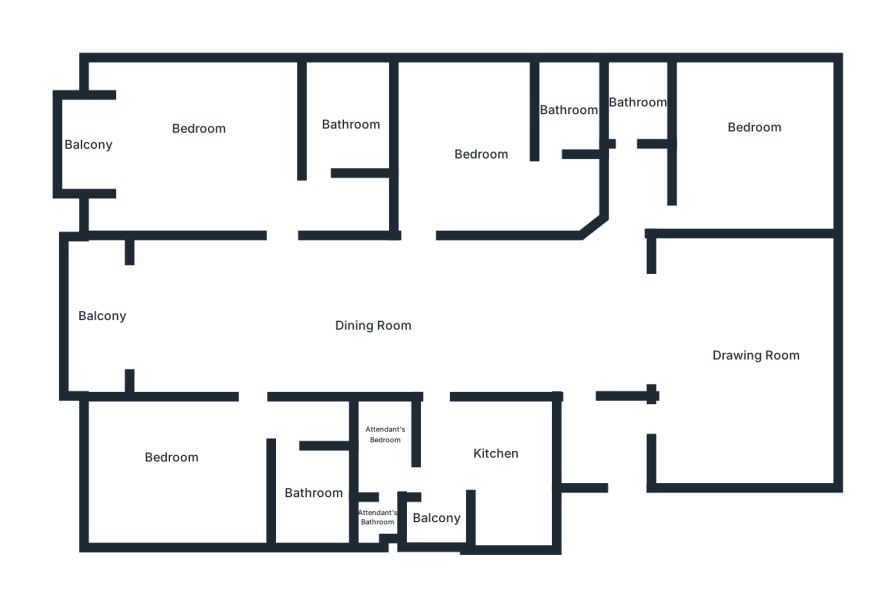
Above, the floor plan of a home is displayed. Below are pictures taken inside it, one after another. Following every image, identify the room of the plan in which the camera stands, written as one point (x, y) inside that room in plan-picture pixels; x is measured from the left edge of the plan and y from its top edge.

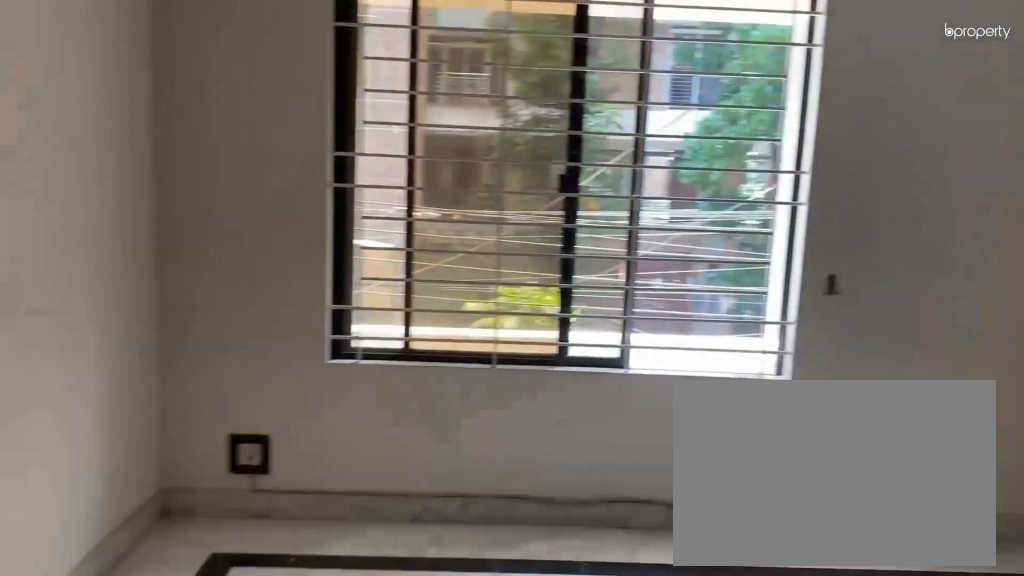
(176, 470)
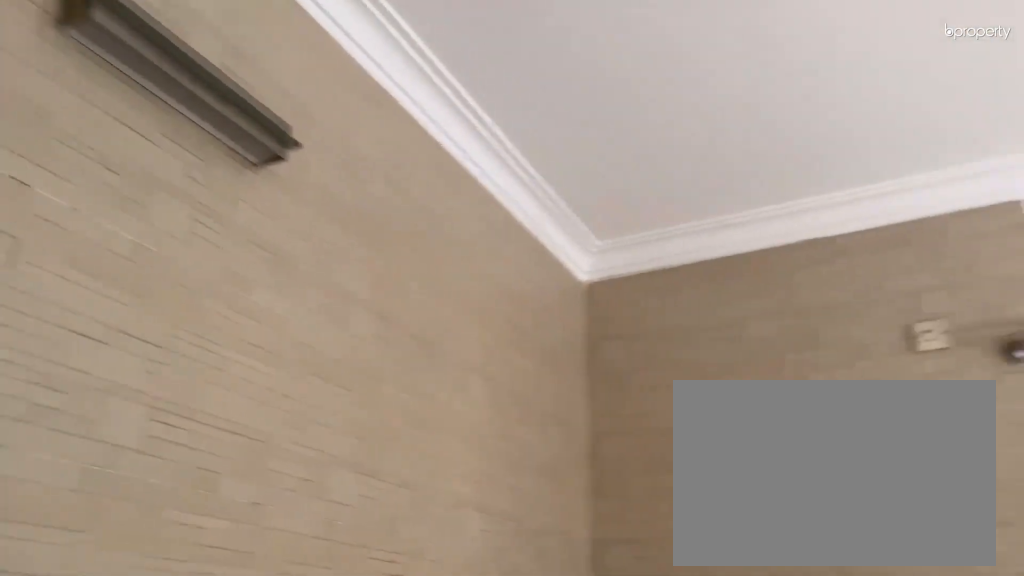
(176, 470)
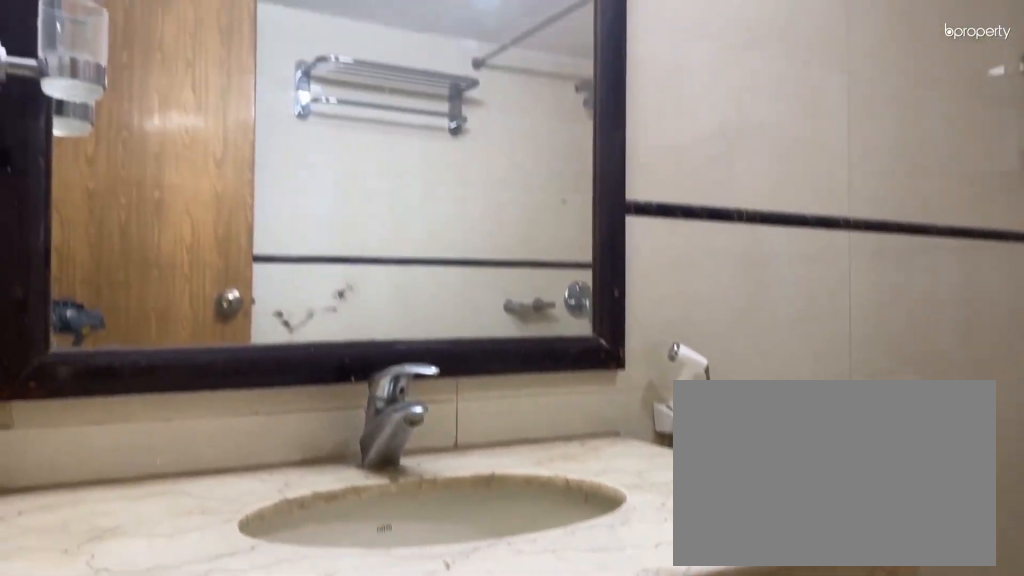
(310, 494)
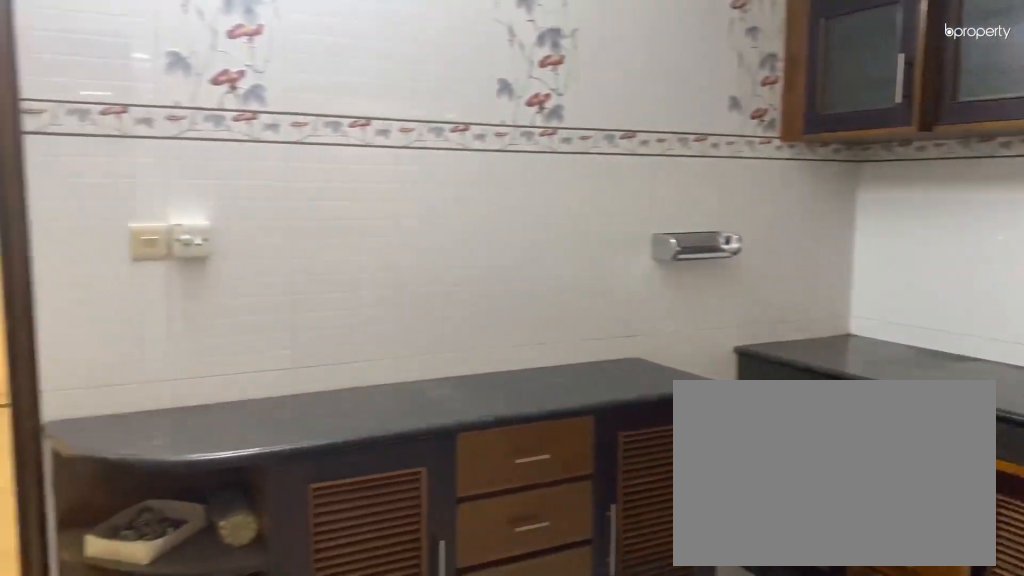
(498, 471)
